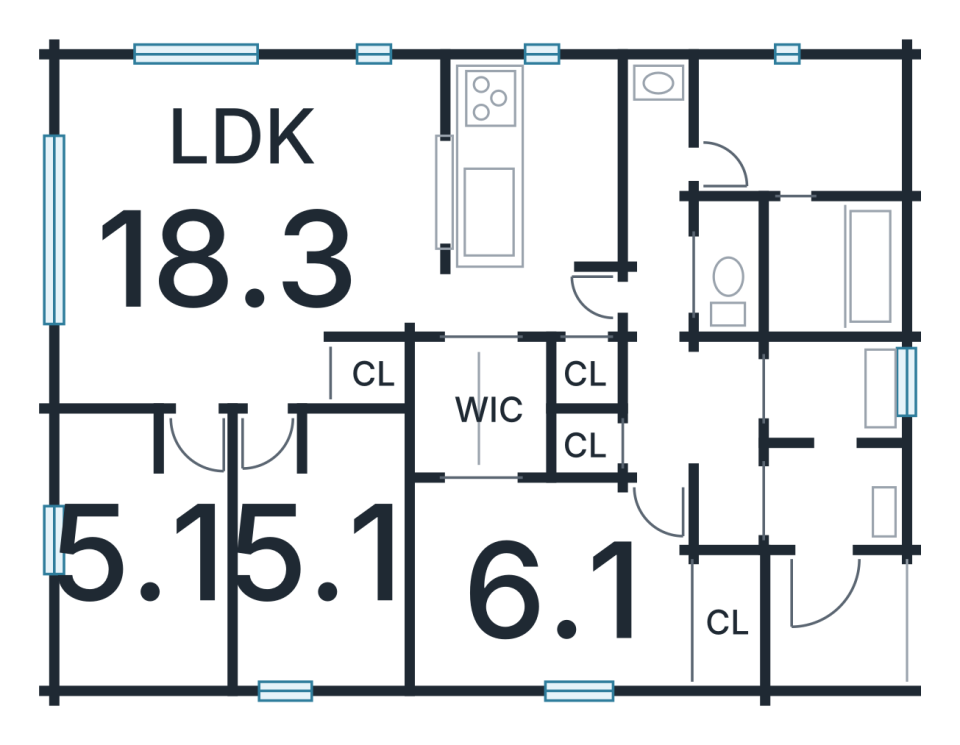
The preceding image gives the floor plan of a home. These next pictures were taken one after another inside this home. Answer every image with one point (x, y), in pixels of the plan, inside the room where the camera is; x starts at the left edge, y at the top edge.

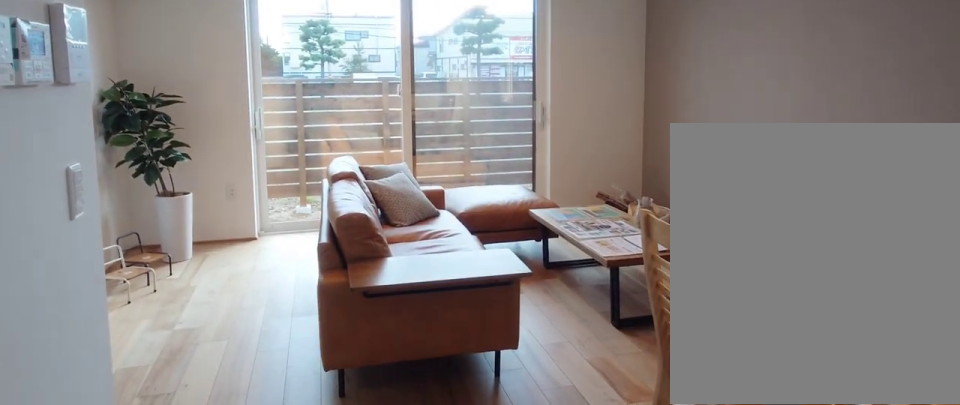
(219, 244)
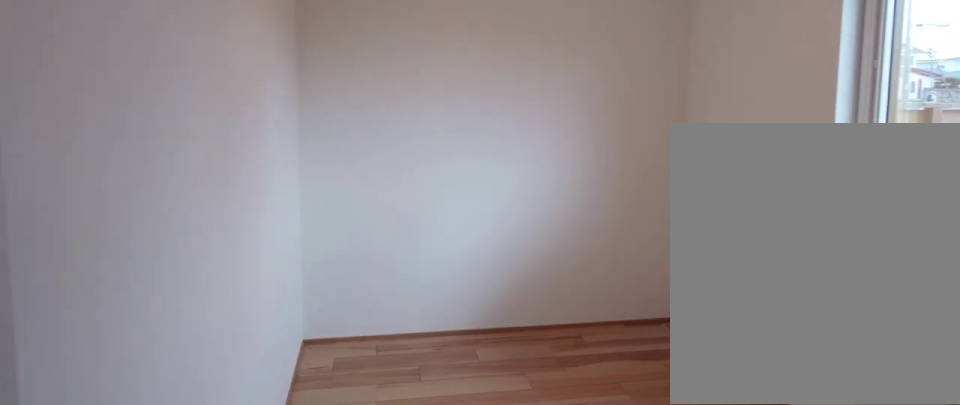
(133, 558)
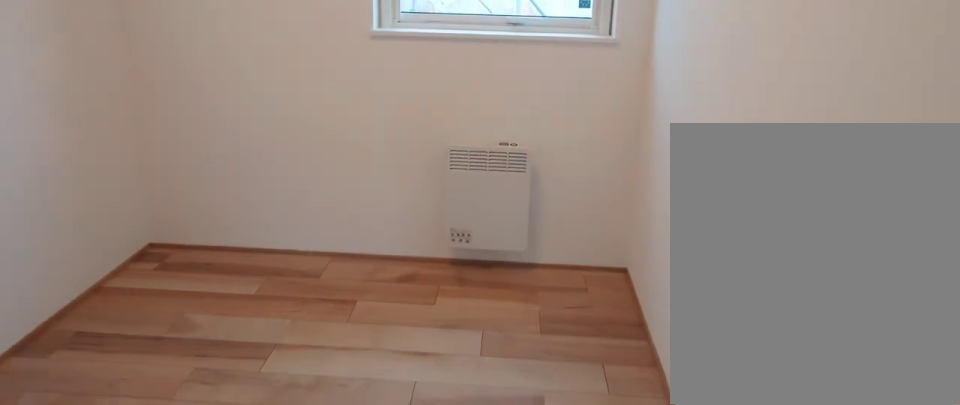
(313, 551)
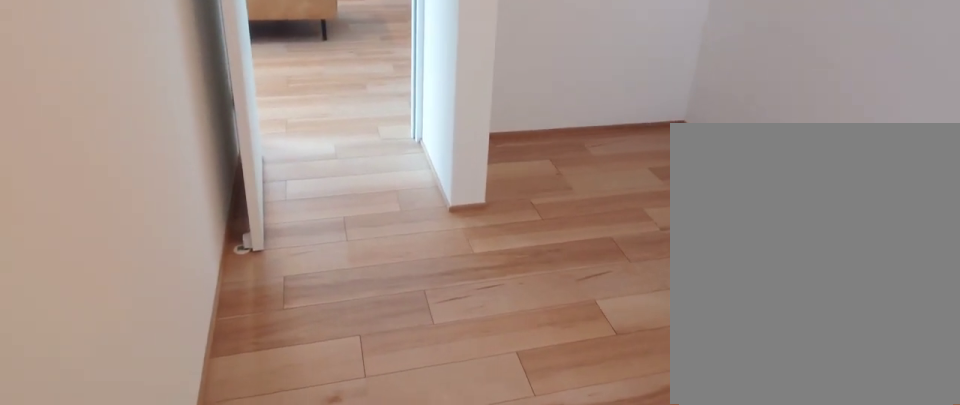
(313, 551)
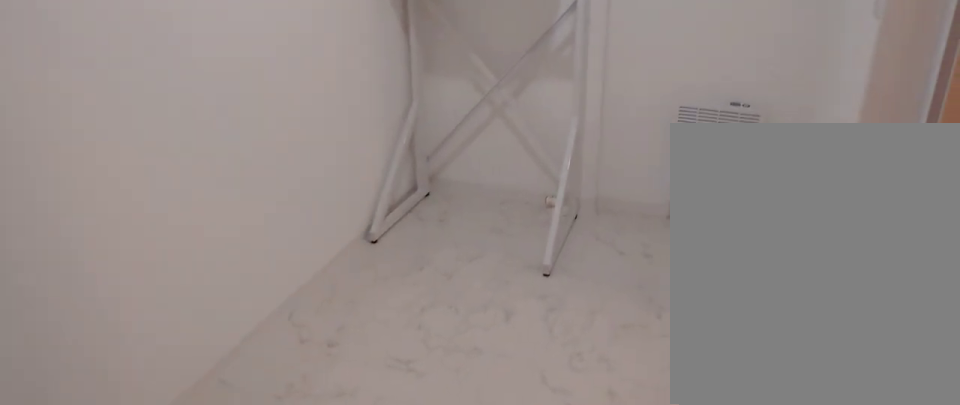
(789, 118)
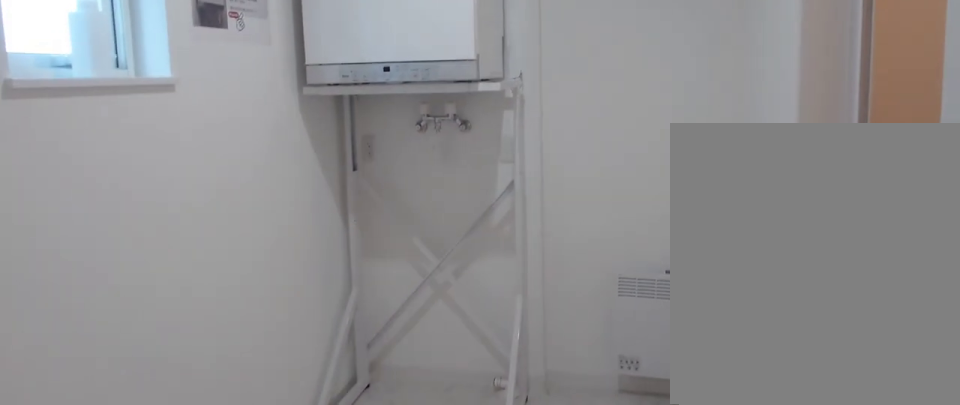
(789, 118)
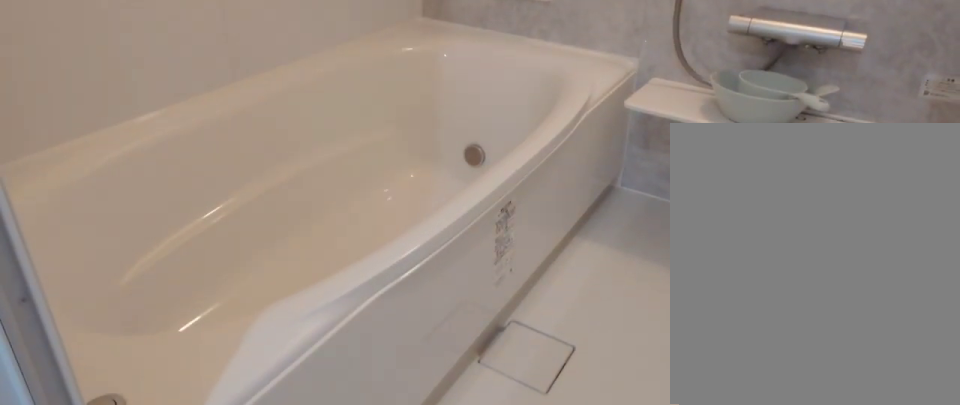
(829, 269)
